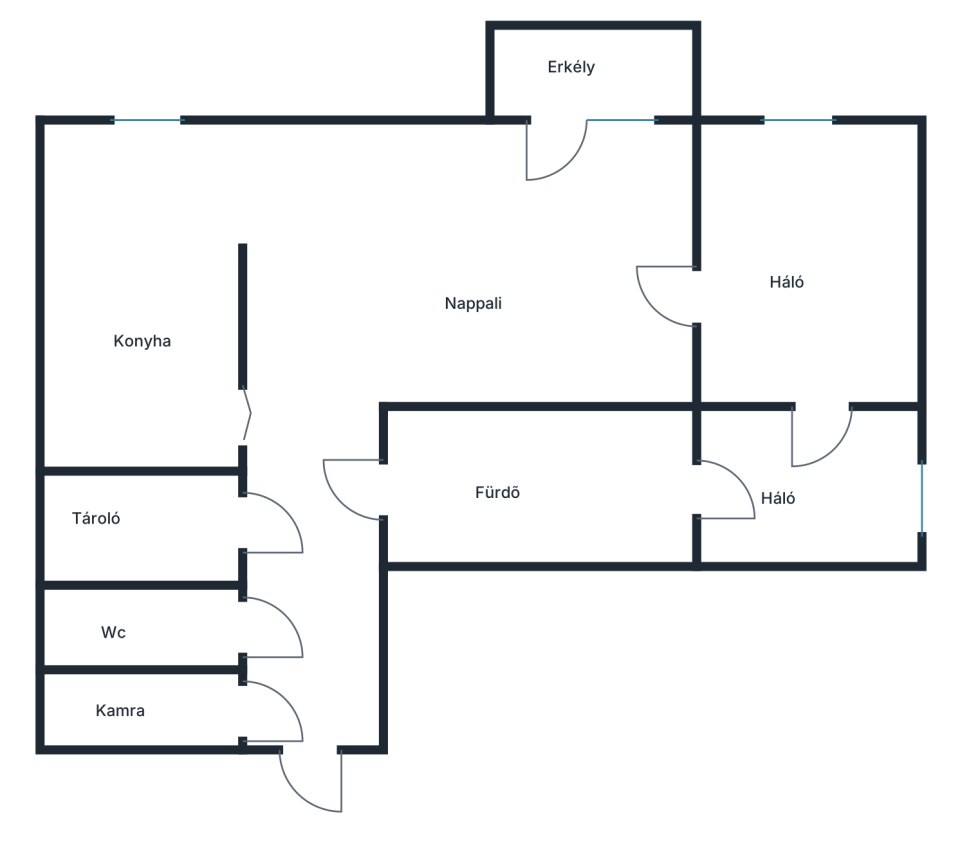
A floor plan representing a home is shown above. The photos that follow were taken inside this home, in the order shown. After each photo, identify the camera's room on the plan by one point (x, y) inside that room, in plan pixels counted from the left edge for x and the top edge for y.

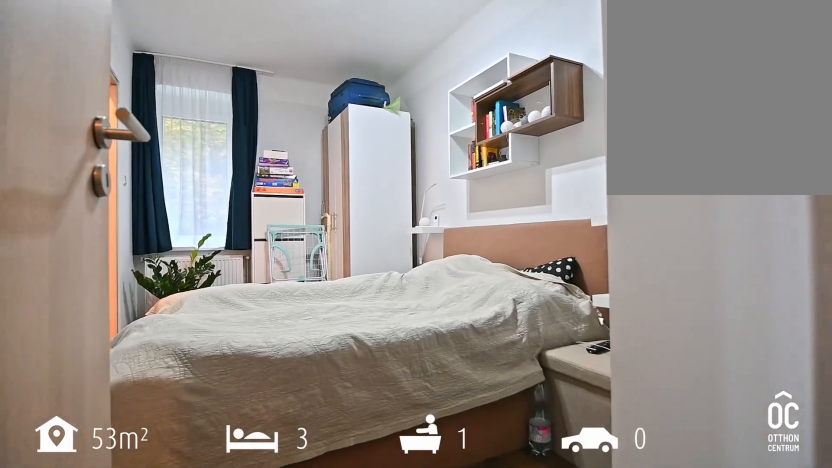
(807, 266)
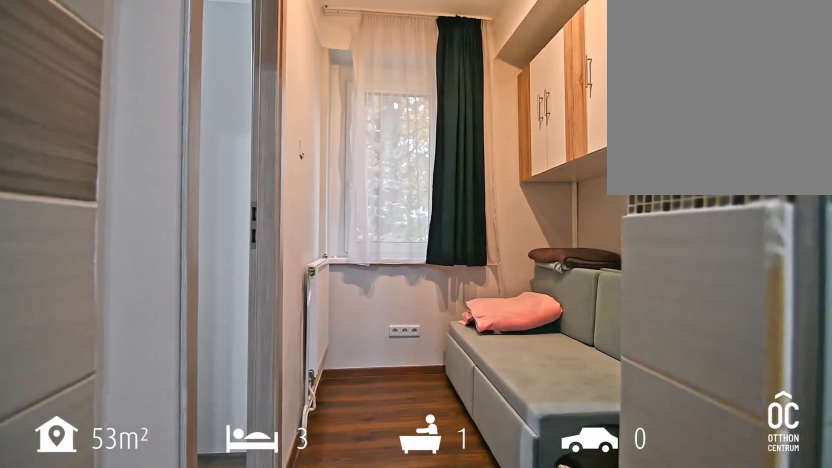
(817, 485)
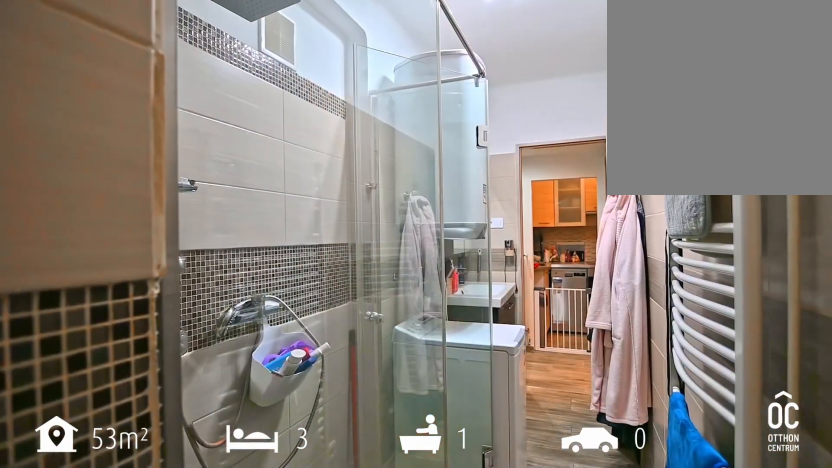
(535, 490)
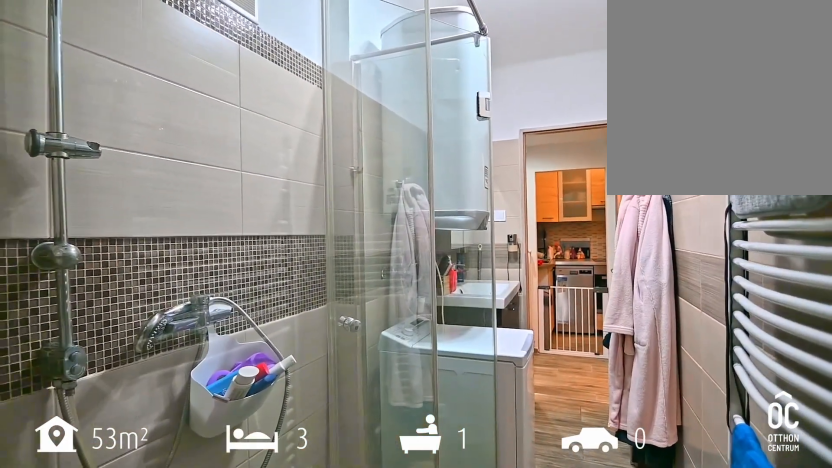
(536, 490)
